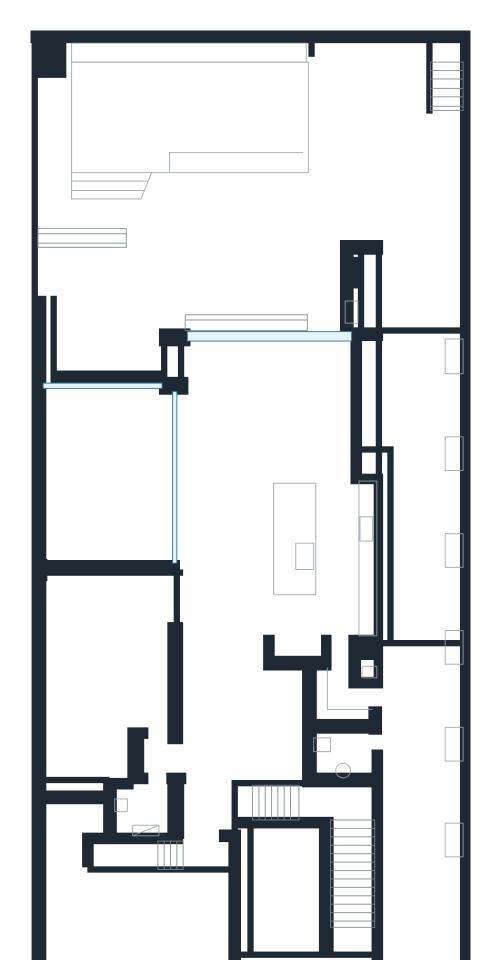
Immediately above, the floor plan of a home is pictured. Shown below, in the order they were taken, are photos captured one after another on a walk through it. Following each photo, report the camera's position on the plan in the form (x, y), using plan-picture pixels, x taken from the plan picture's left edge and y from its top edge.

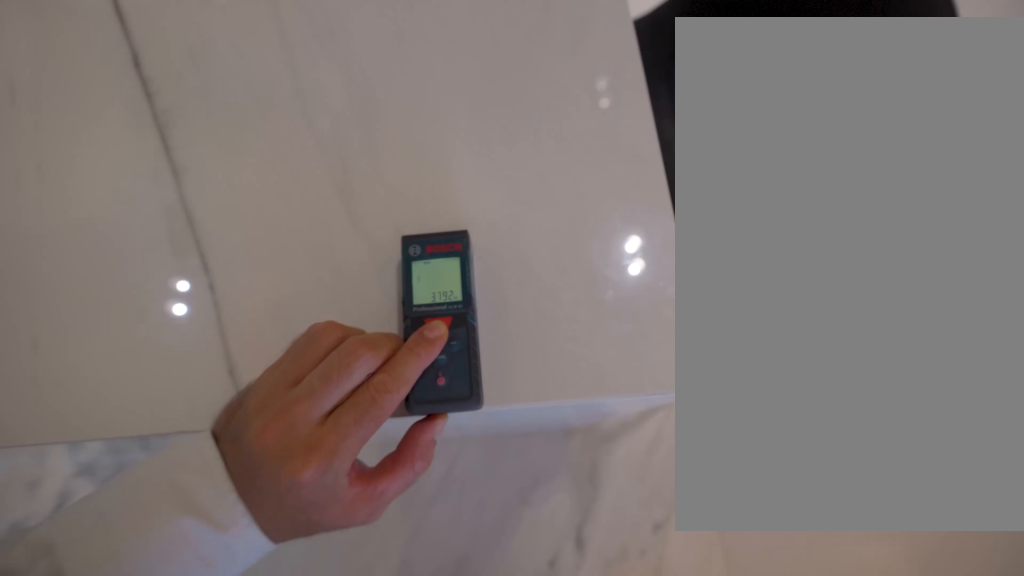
(233, 475)
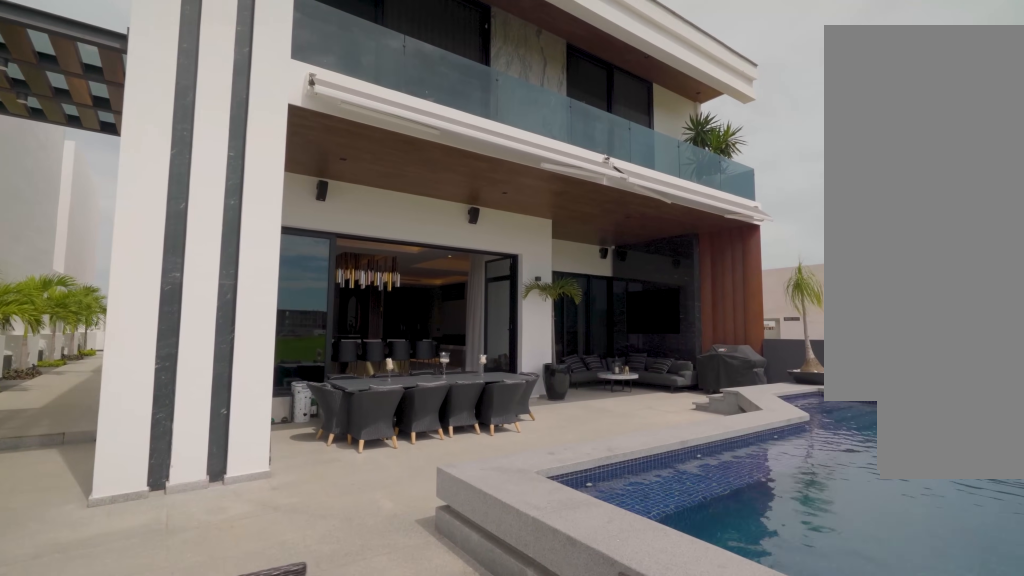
(364, 125)
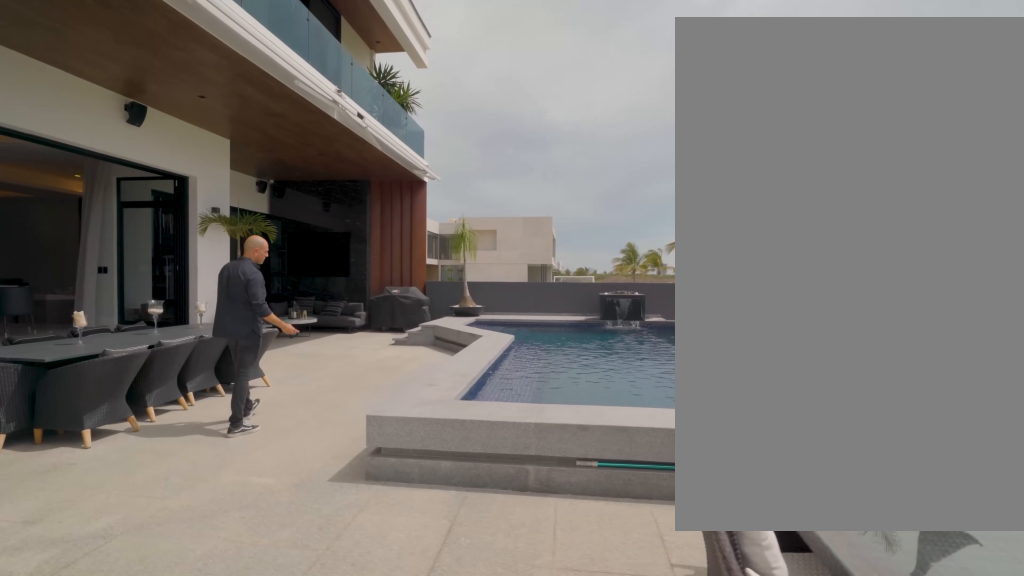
(332, 204)
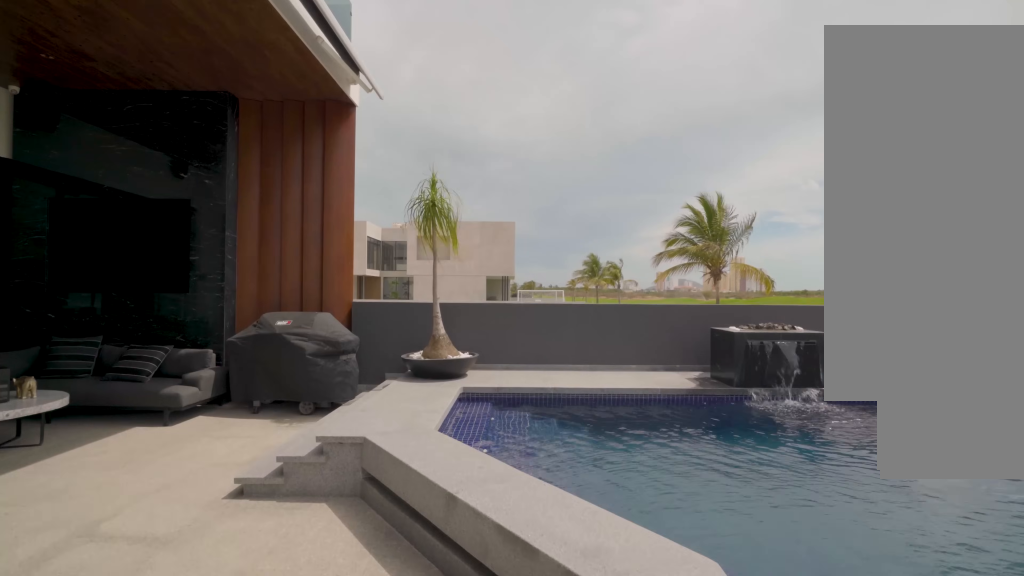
(191, 208)
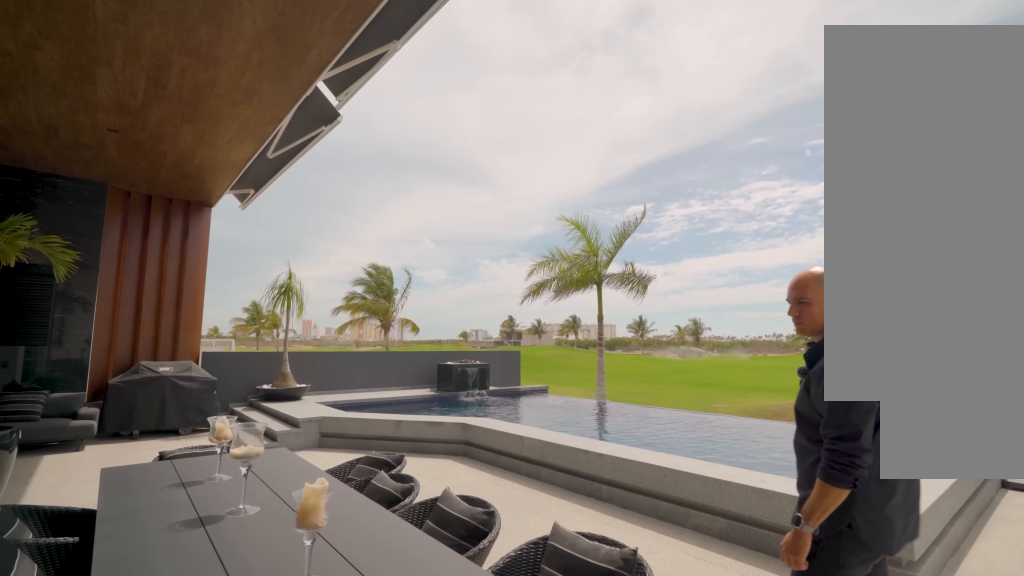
(314, 296)
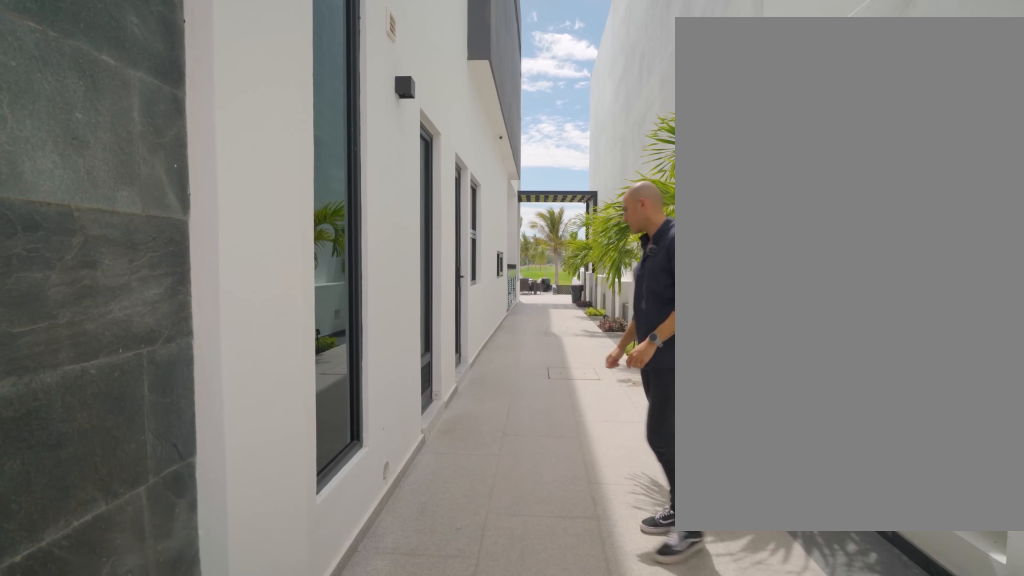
(414, 879)
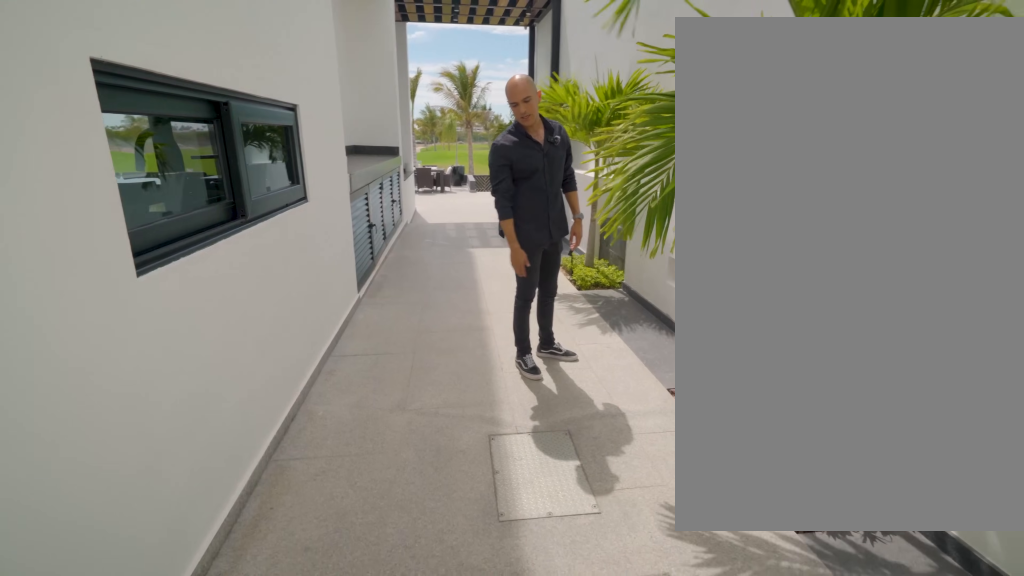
(423, 695)
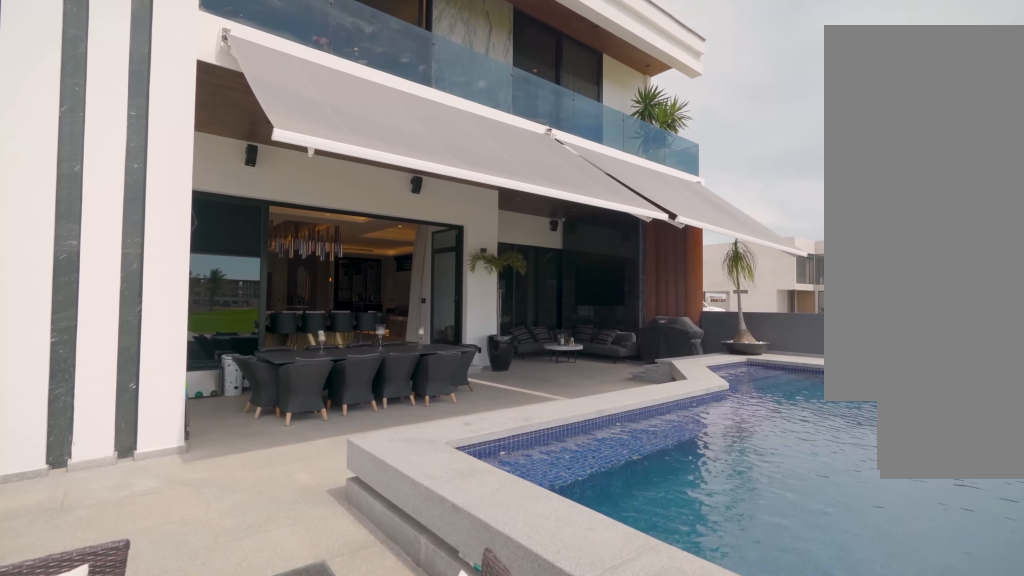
(349, 163)
